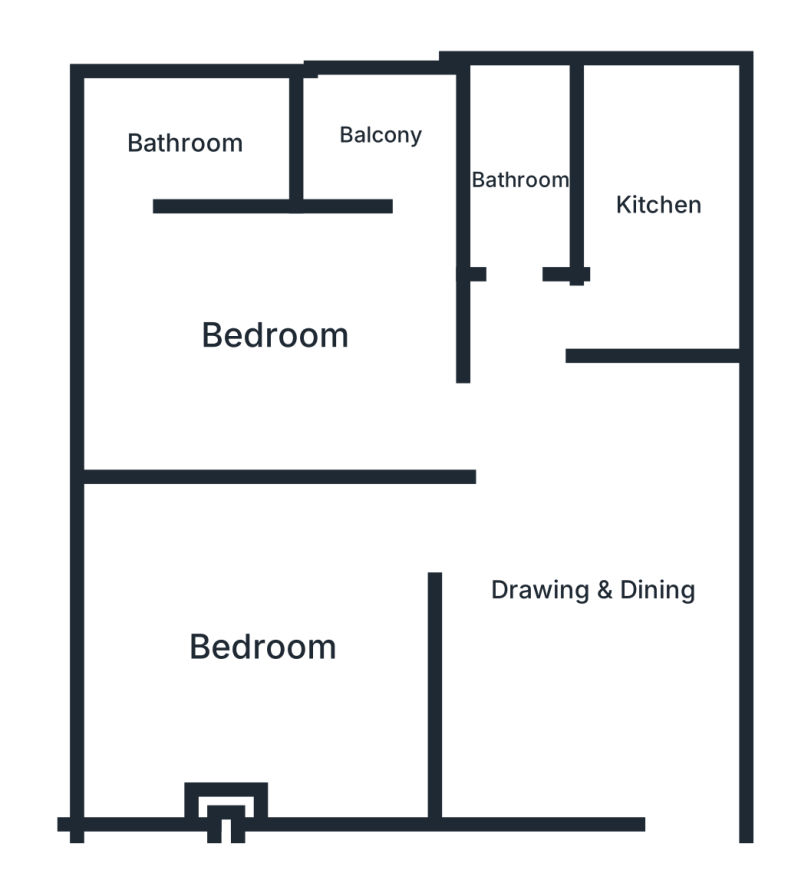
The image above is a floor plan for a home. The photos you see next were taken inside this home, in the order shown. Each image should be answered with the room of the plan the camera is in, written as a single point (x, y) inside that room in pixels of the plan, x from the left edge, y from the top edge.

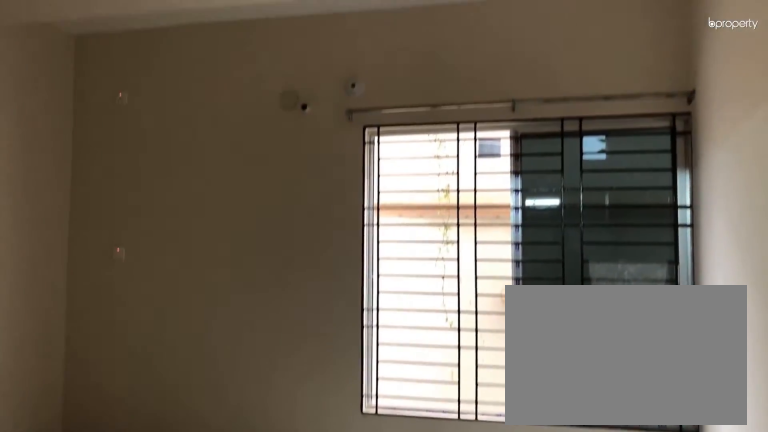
(260, 646)
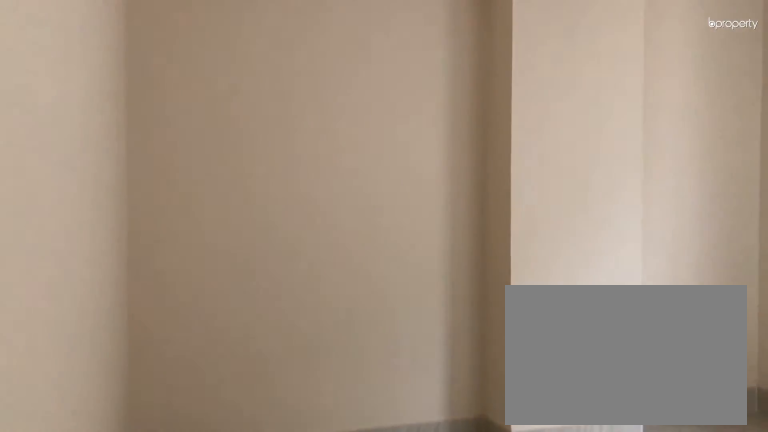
(260, 646)
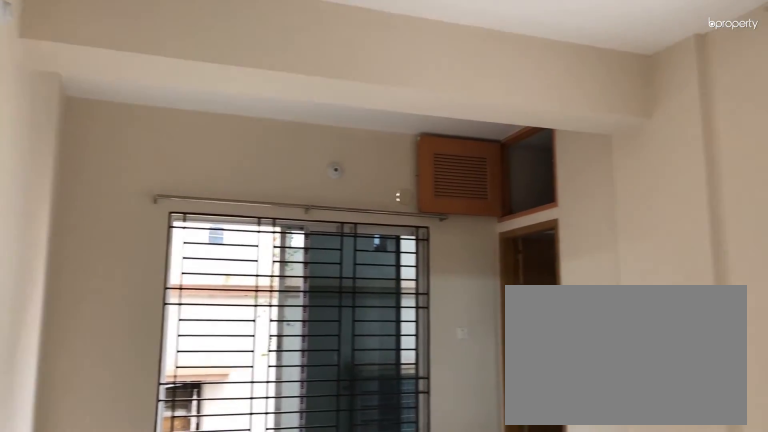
(277, 329)
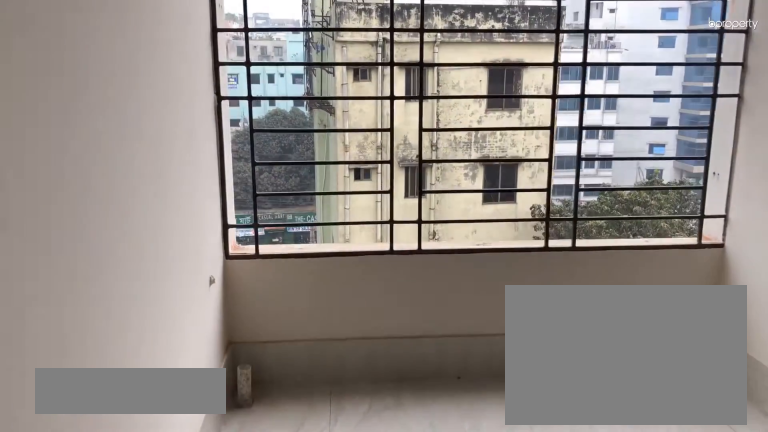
(381, 137)
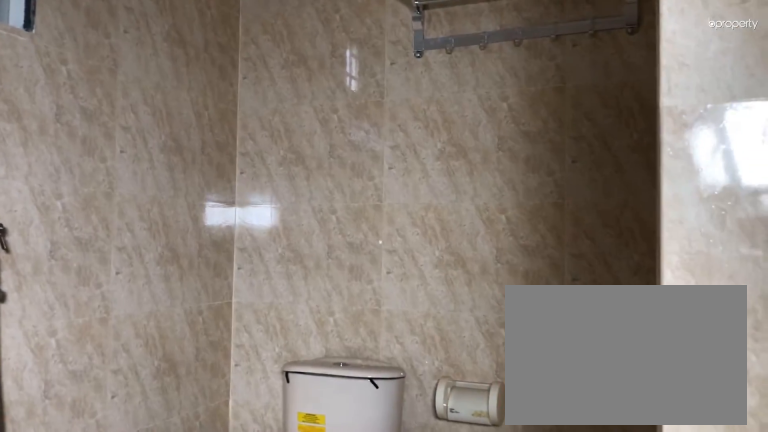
(183, 144)
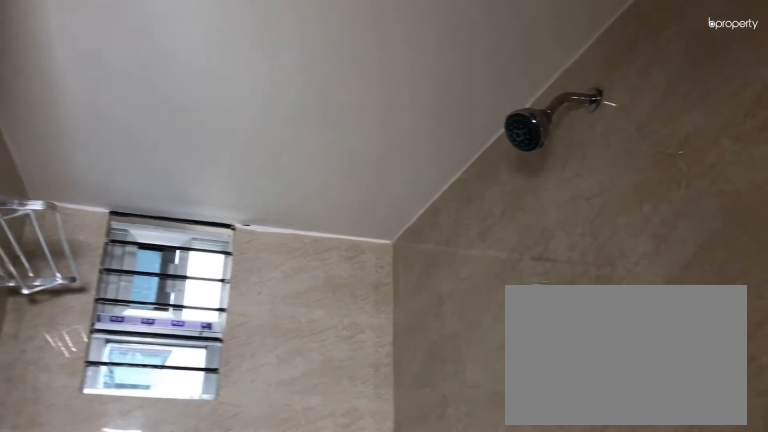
(517, 181)
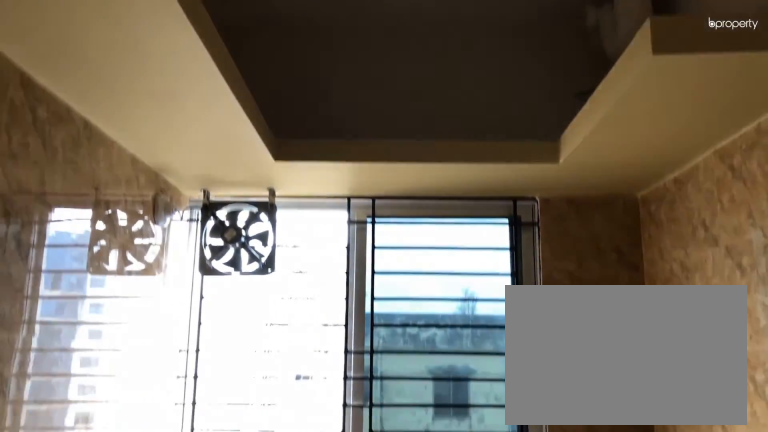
(657, 204)
